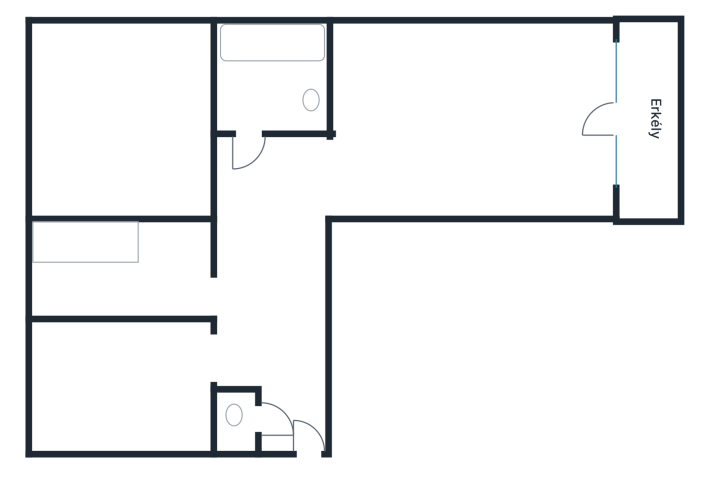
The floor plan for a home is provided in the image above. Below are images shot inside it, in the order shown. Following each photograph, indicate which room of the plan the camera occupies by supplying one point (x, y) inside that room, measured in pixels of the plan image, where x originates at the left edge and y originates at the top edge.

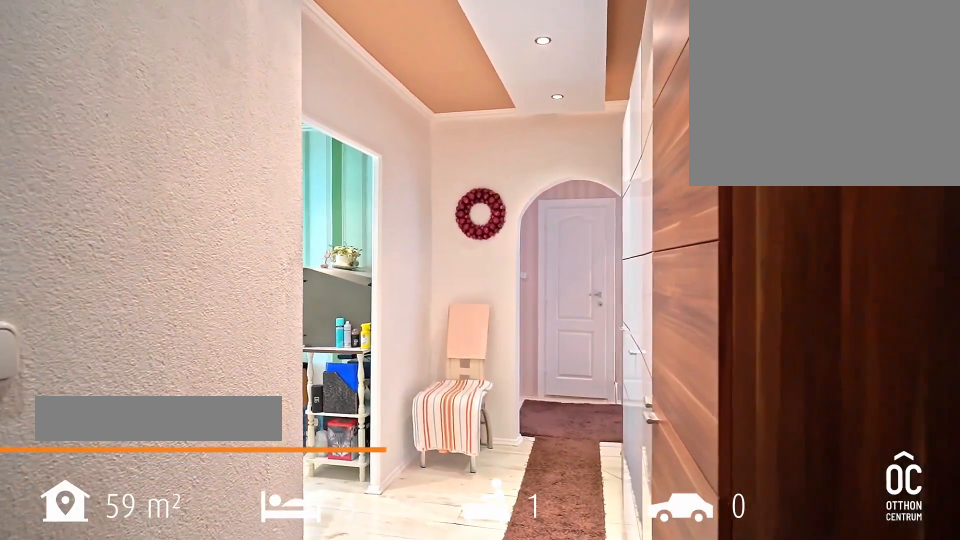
(279, 416)
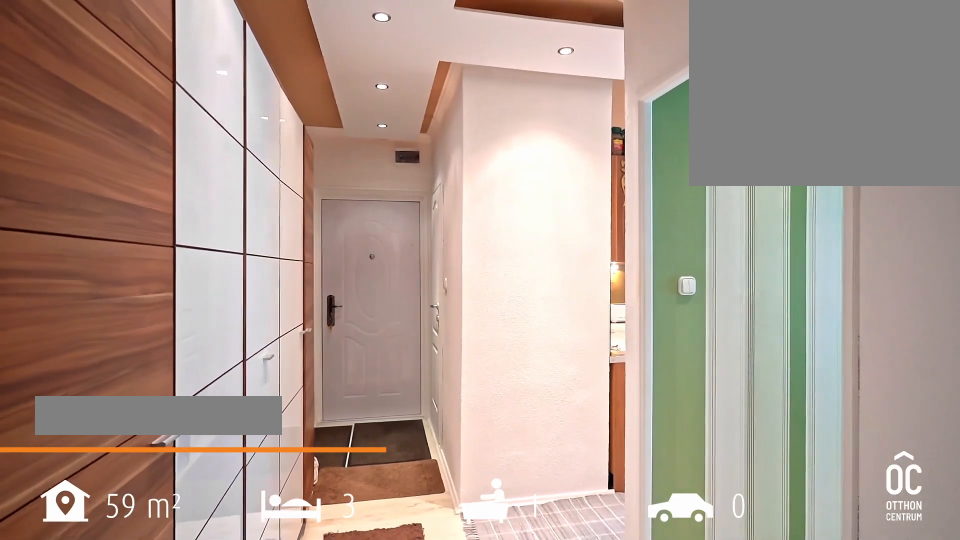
(279, 416)
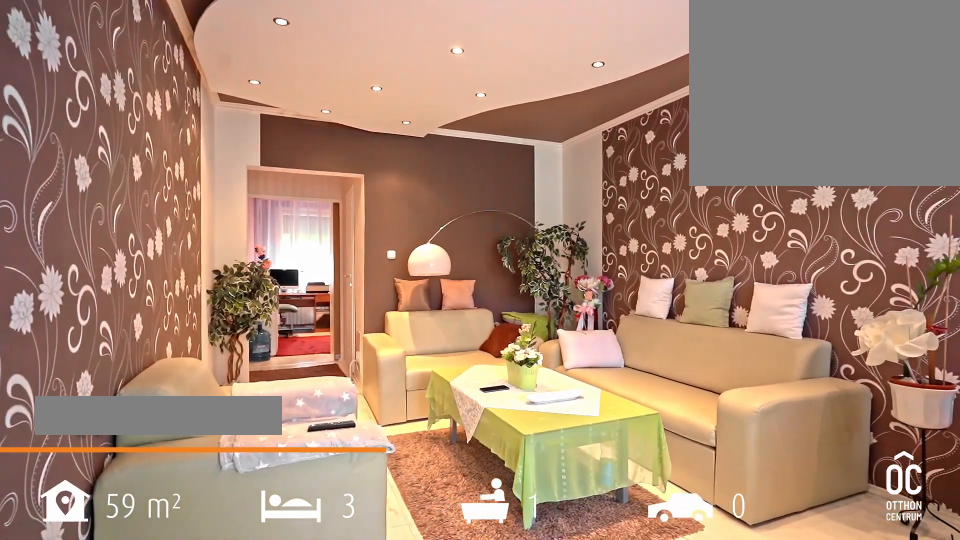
(542, 119)
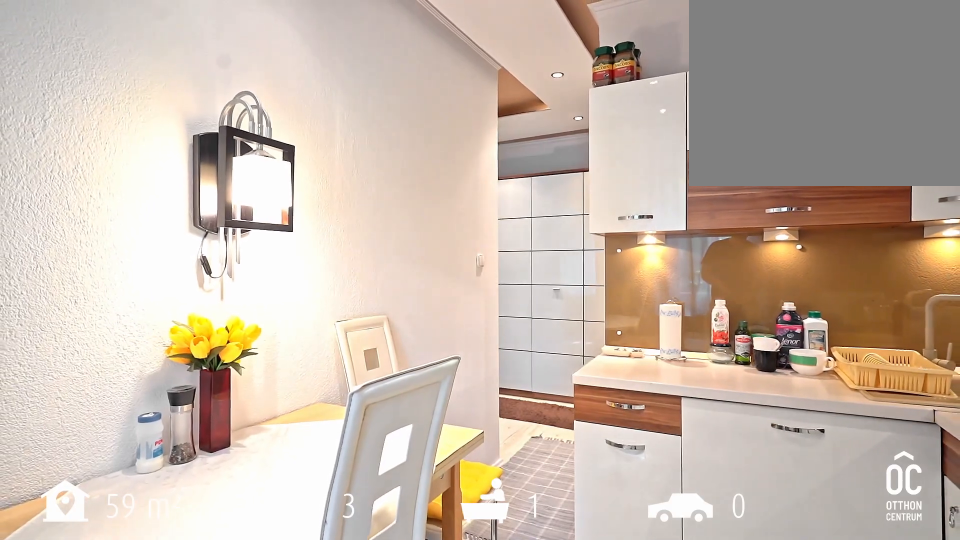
(114, 394)
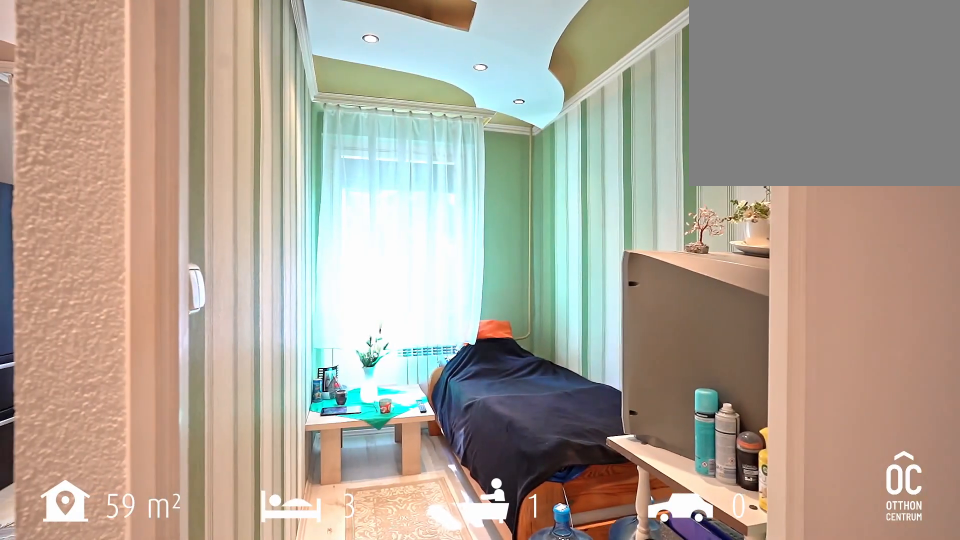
(114, 259)
